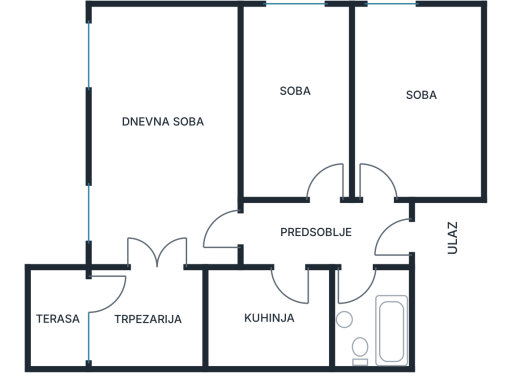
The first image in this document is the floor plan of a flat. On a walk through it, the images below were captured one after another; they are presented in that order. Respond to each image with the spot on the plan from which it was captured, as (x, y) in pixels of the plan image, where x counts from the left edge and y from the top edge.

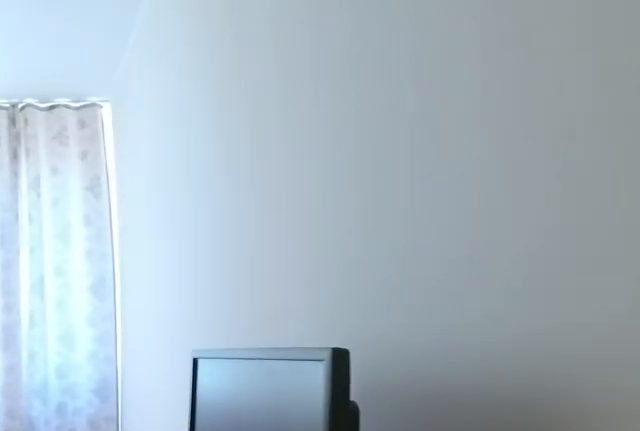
(319, 160)
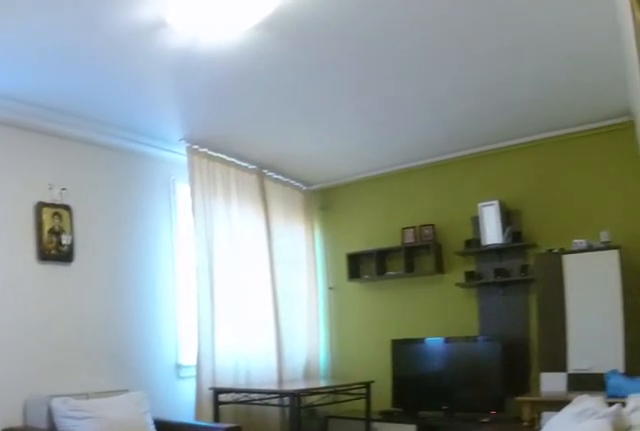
(231, 240)
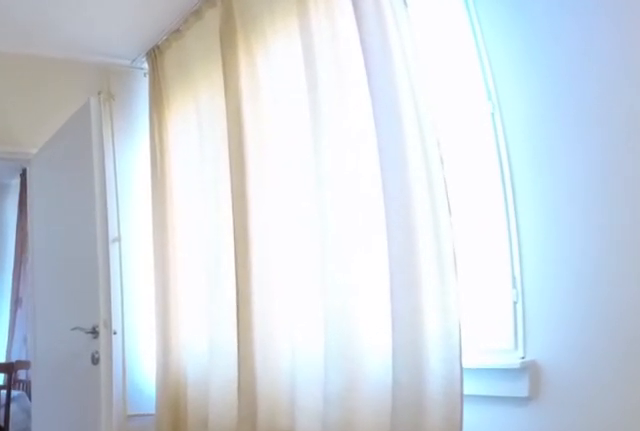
(175, 107)
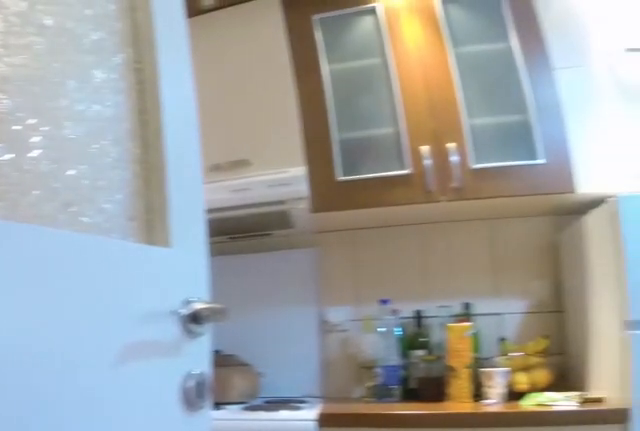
(286, 251)
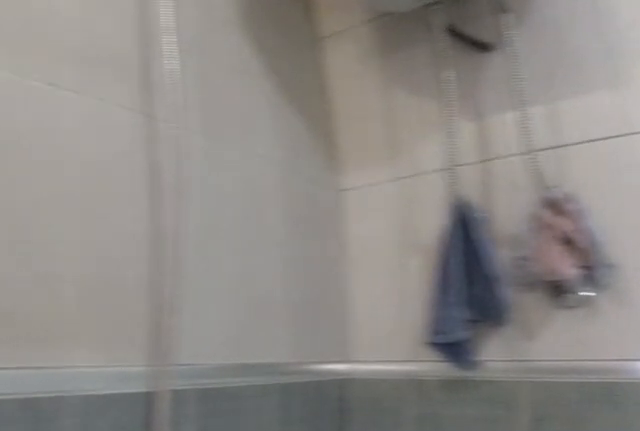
(339, 333)
